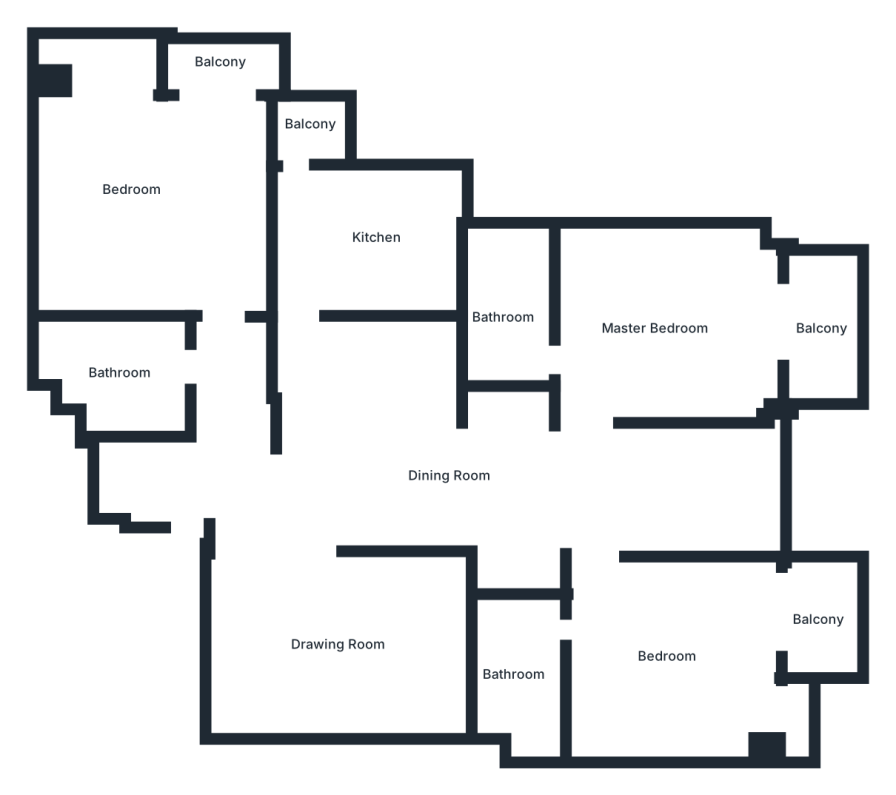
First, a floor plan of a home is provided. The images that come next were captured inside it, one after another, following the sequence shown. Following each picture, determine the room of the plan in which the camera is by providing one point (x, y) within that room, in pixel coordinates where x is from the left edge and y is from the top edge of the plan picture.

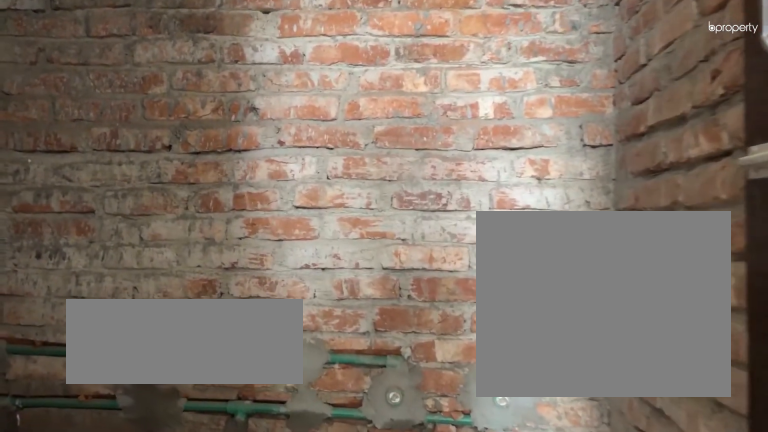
(525, 662)
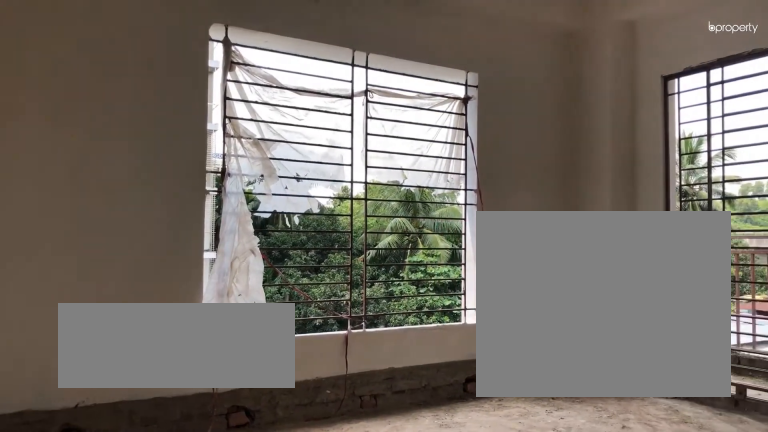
(674, 325)
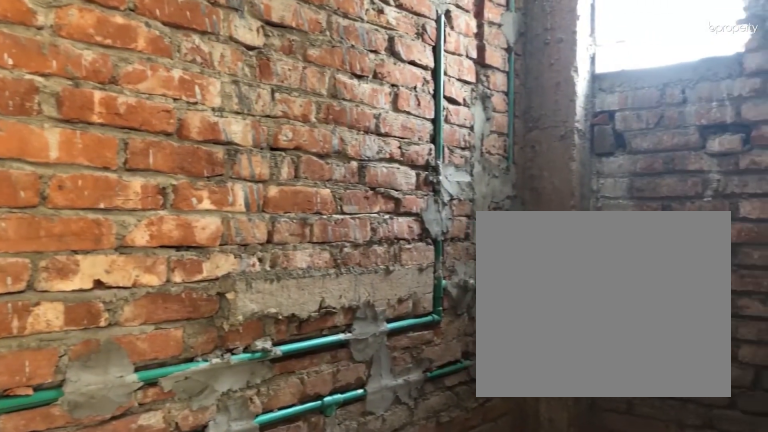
(507, 289)
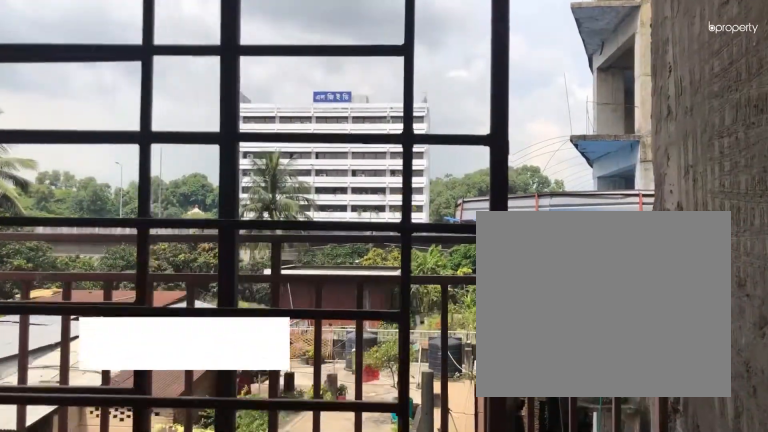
(819, 325)
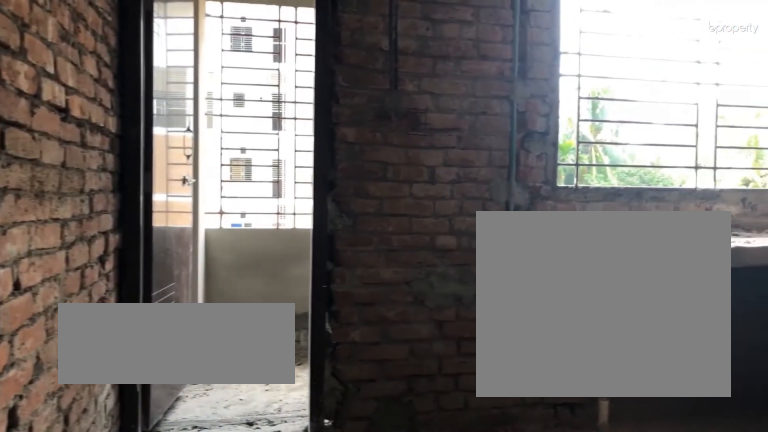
(378, 226)
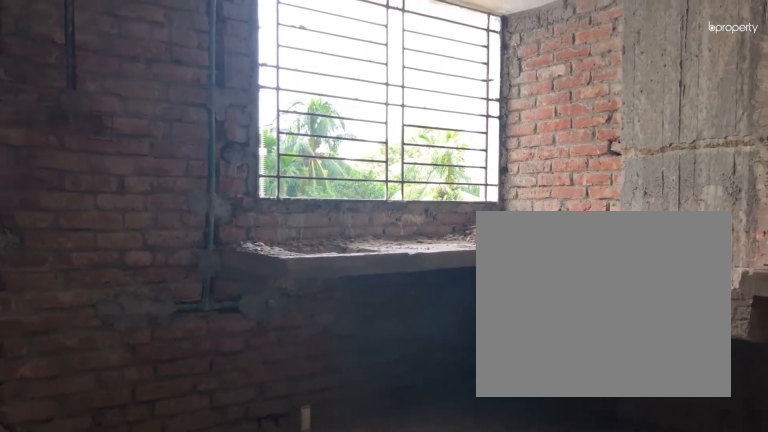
(378, 226)
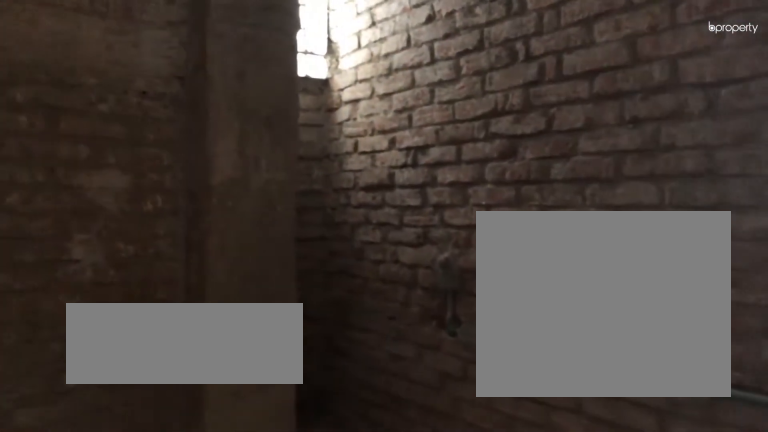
(125, 367)
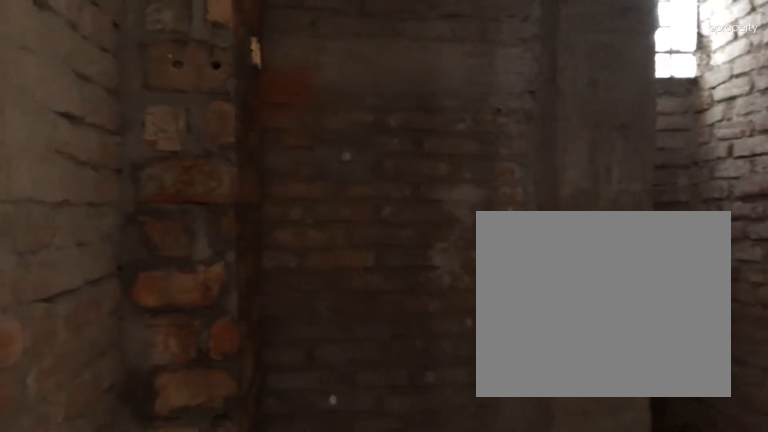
(125, 367)
